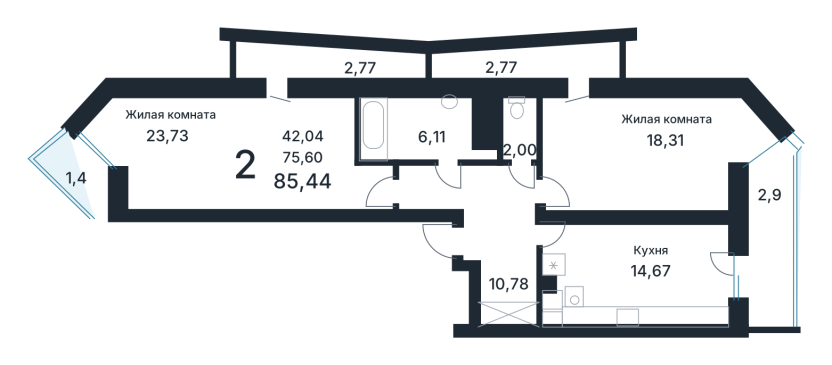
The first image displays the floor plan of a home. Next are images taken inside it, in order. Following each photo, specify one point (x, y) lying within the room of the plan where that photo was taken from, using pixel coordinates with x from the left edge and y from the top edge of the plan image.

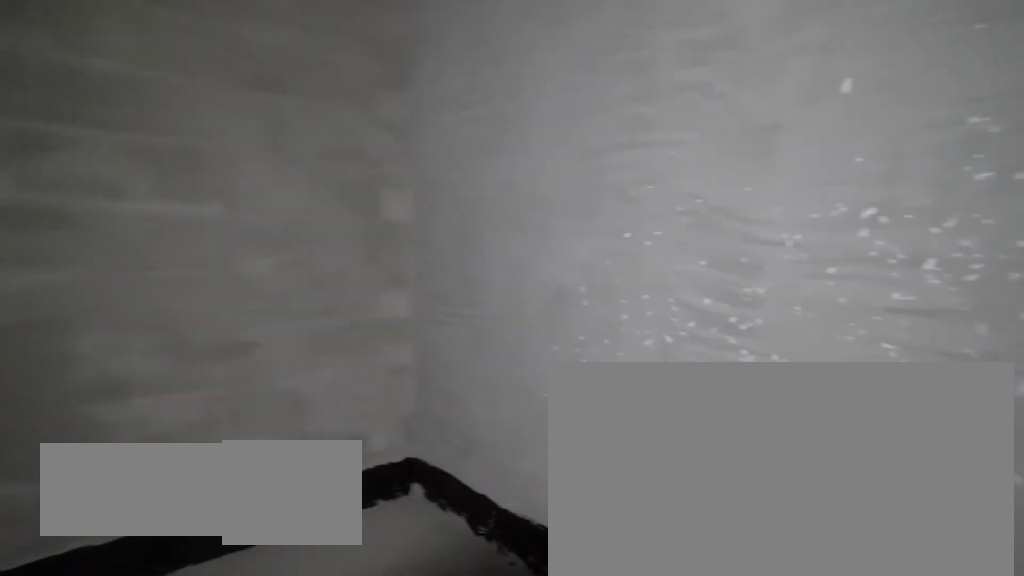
(420, 131)
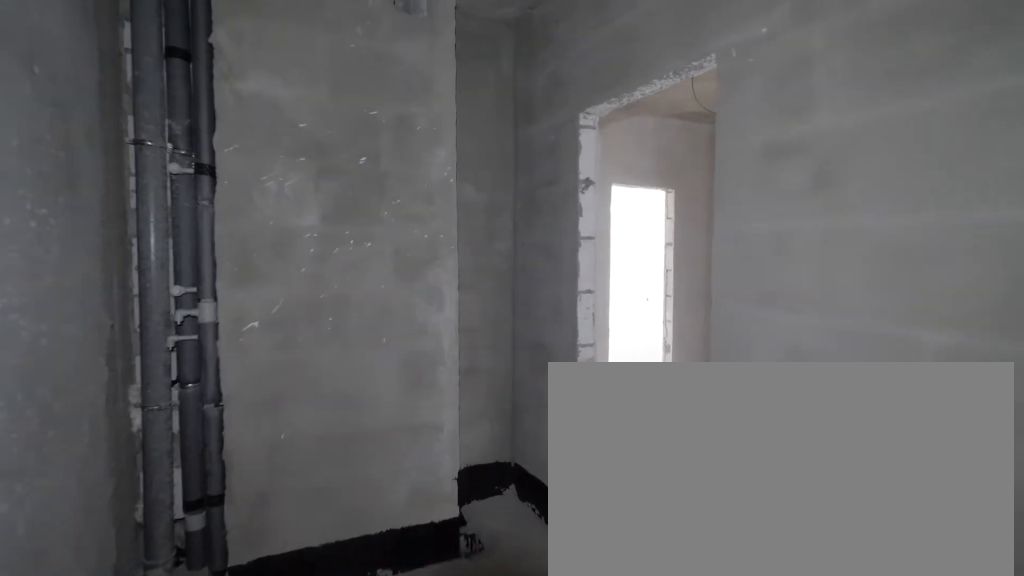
(420, 131)
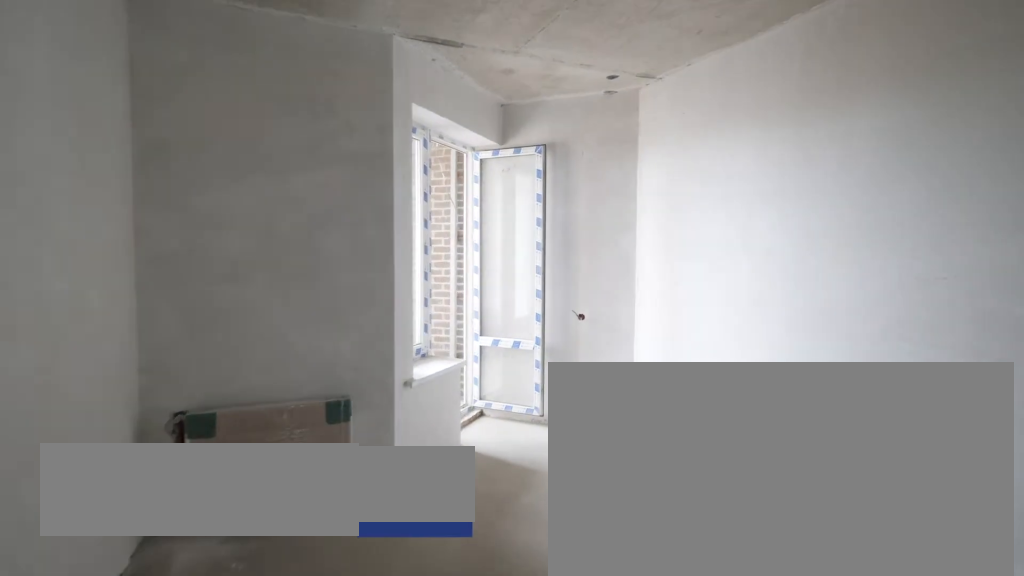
(287, 159)
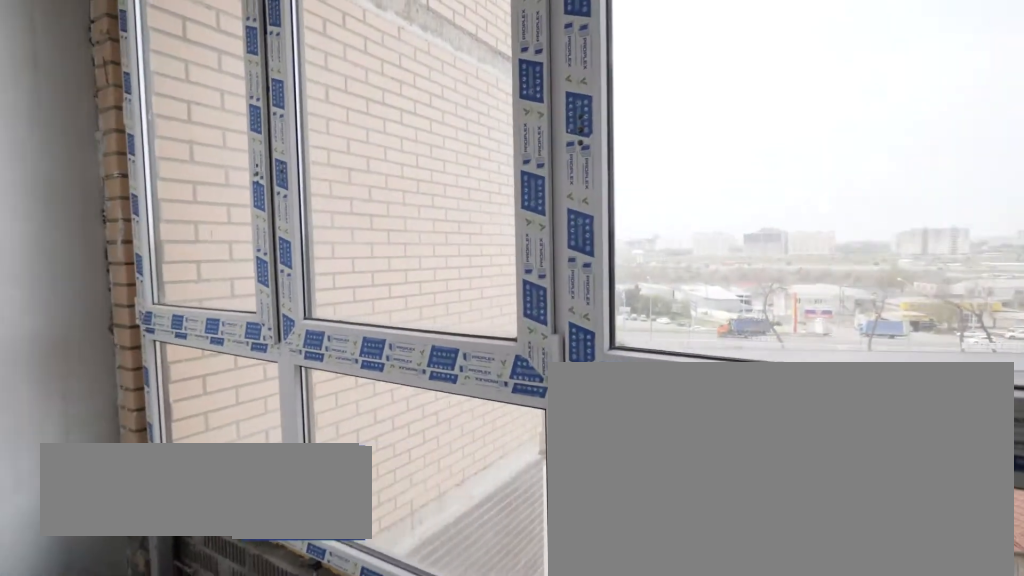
(77, 176)
